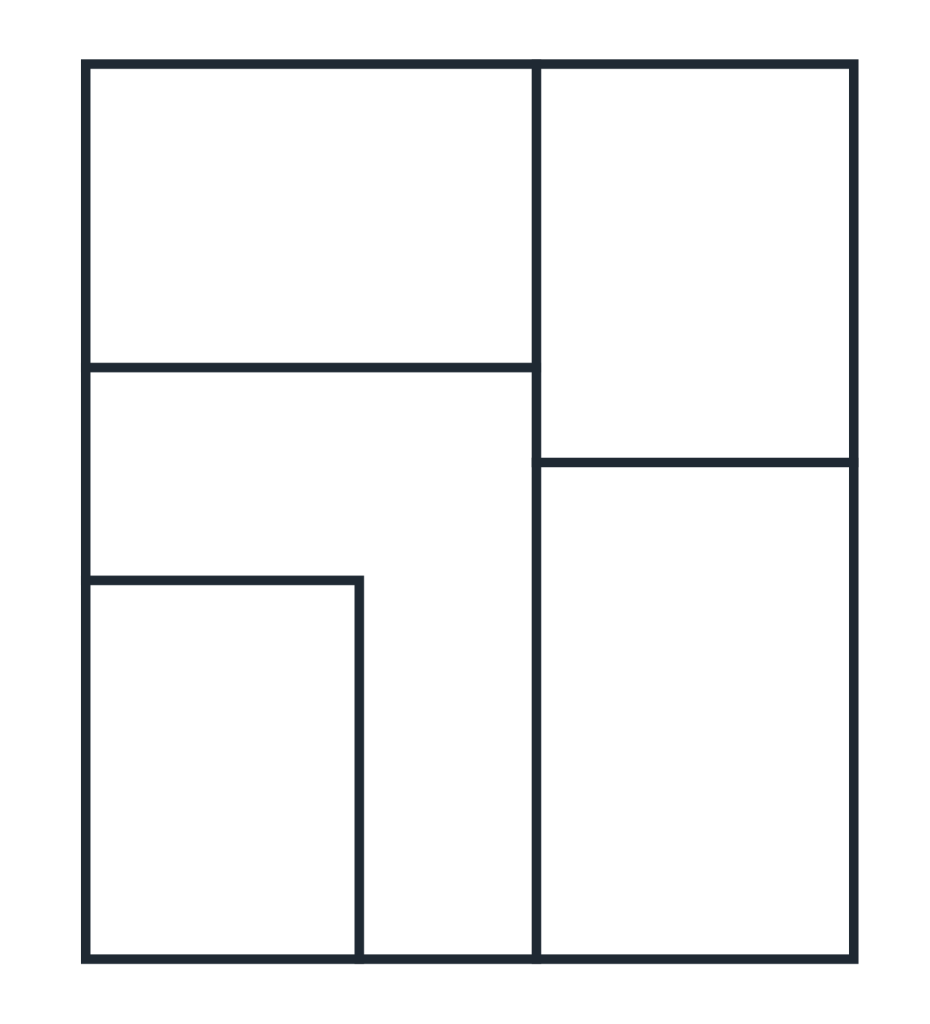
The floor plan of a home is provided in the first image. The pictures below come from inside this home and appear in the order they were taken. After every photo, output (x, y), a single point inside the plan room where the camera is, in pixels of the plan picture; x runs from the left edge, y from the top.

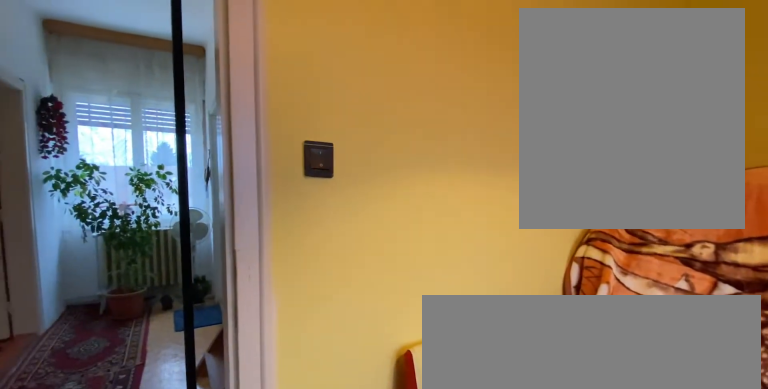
(321, 214)
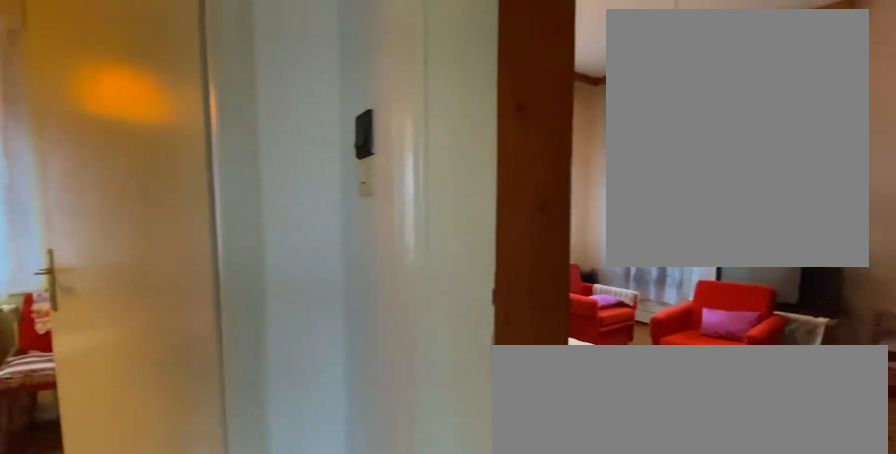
(697, 265)
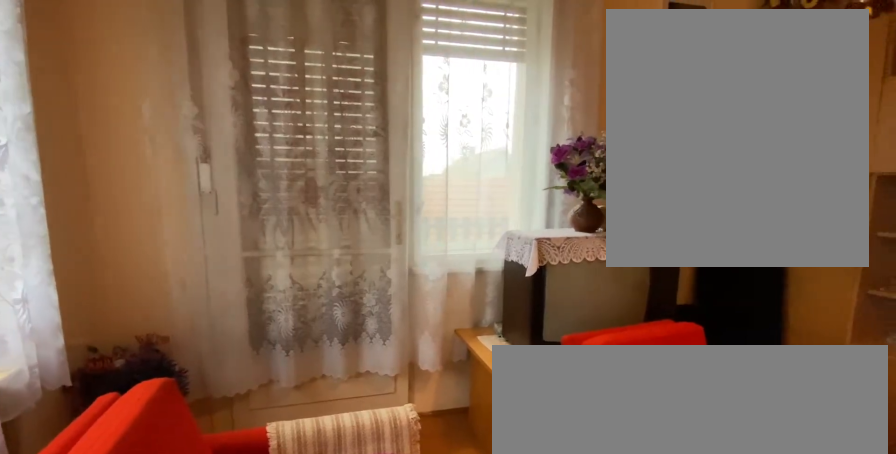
(698, 266)
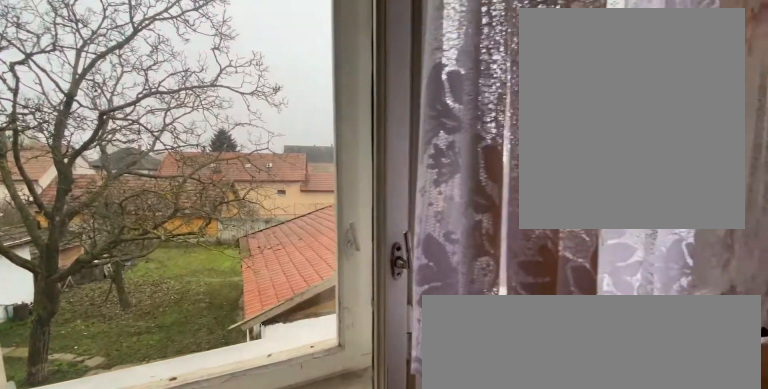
(698, 725)
